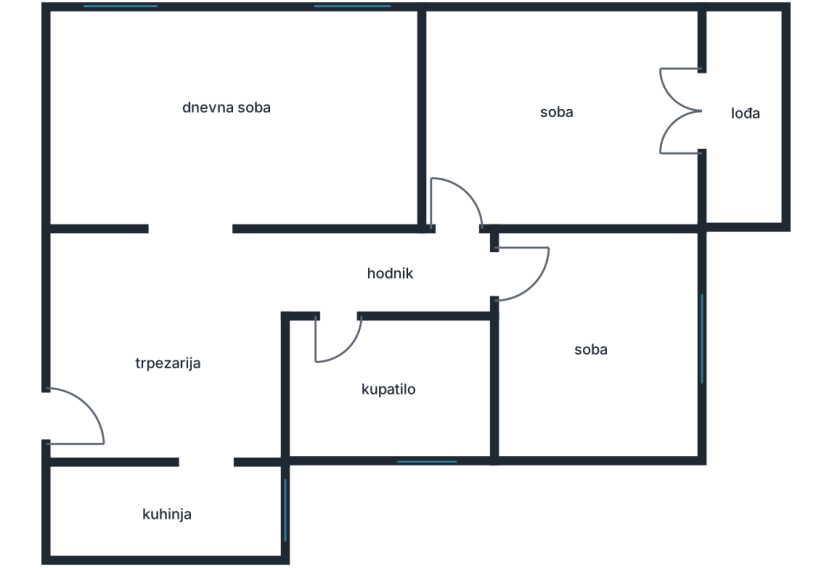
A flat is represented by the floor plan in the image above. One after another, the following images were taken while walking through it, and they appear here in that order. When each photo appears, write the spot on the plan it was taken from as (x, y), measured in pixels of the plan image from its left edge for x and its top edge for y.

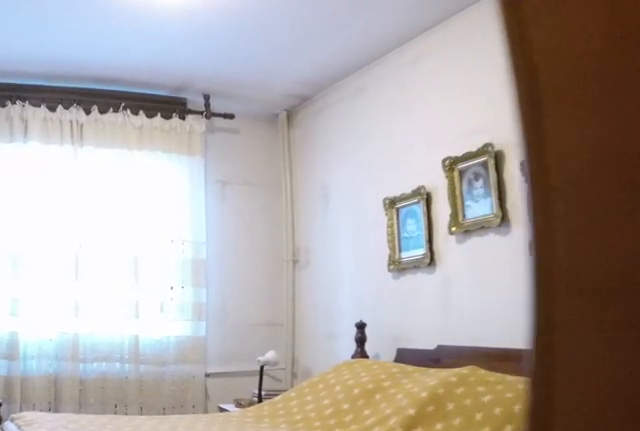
(469, 280)
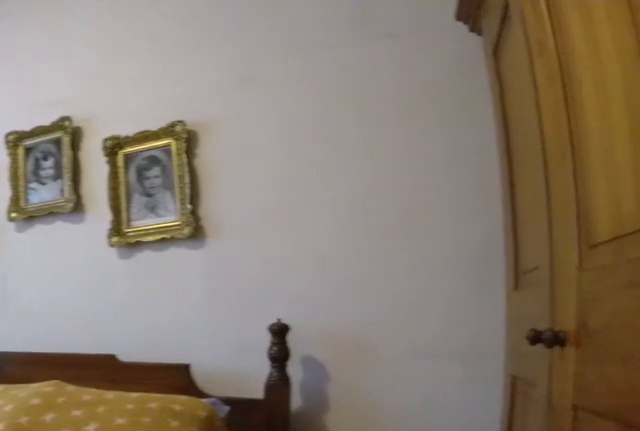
(509, 272)
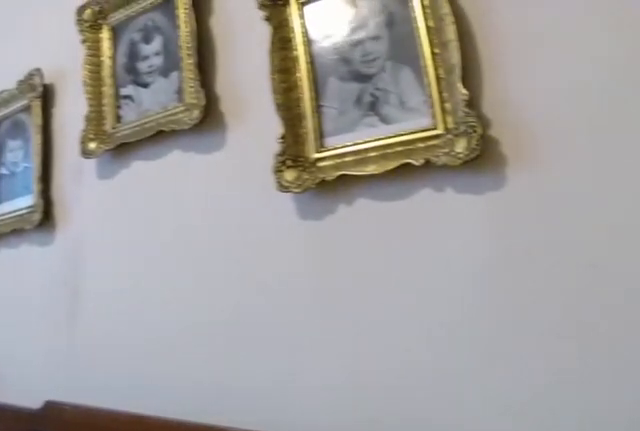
(518, 385)
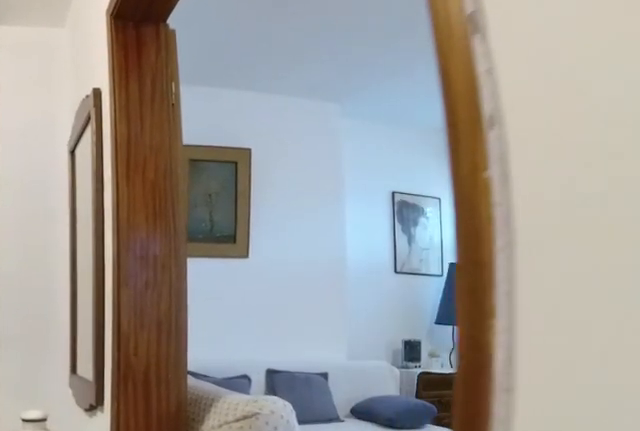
(286, 269)
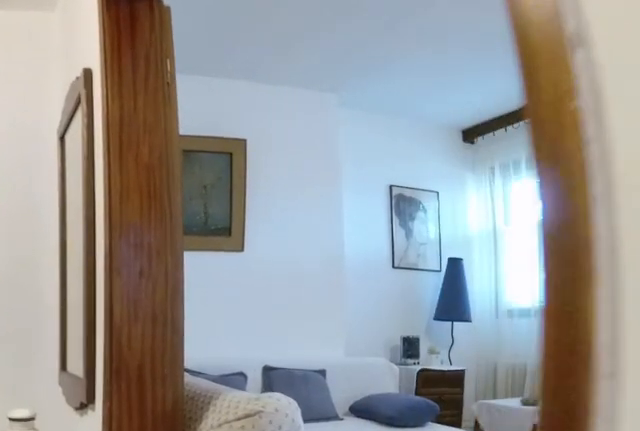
(274, 267)
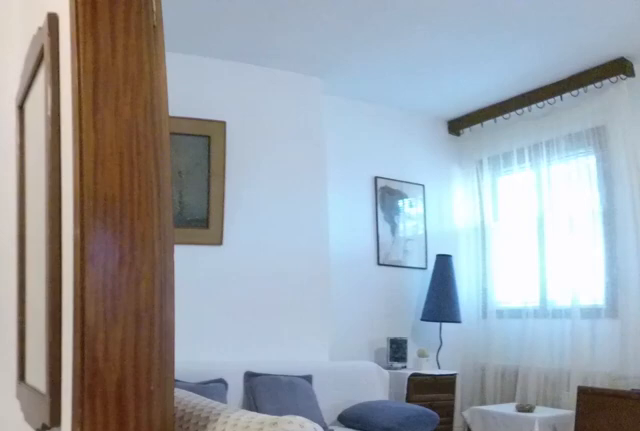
(238, 266)
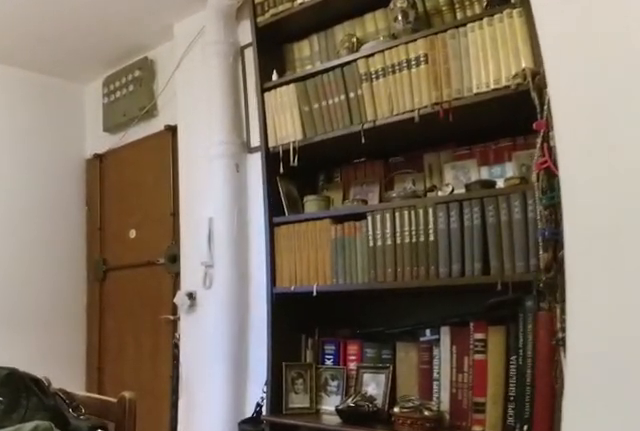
(202, 252)
